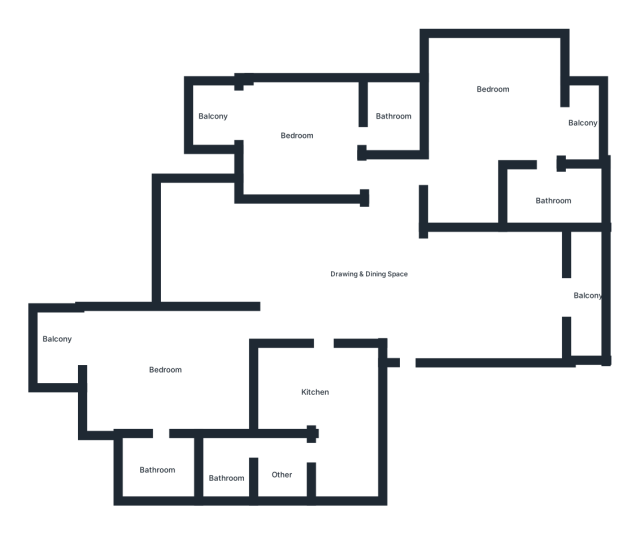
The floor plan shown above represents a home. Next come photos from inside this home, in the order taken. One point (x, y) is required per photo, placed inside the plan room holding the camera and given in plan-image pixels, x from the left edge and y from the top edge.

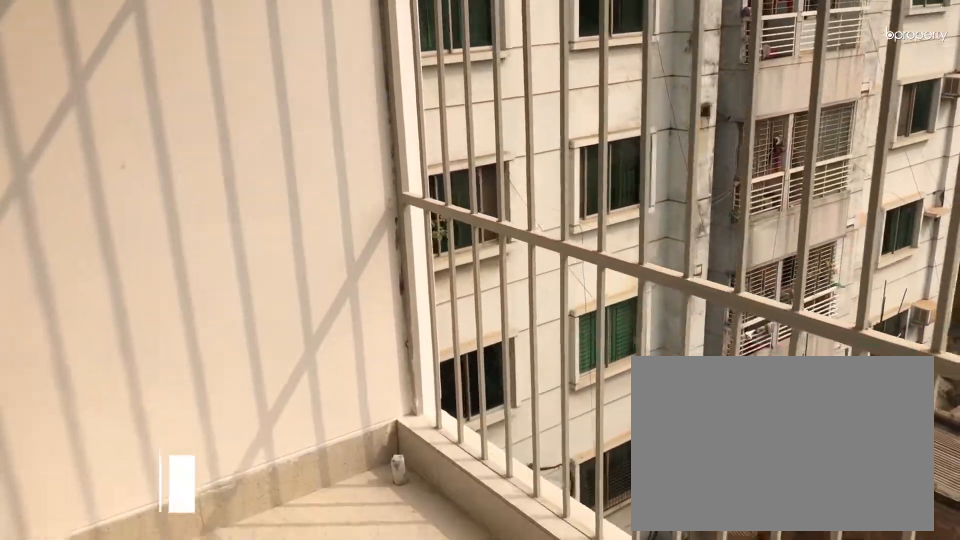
(584, 299)
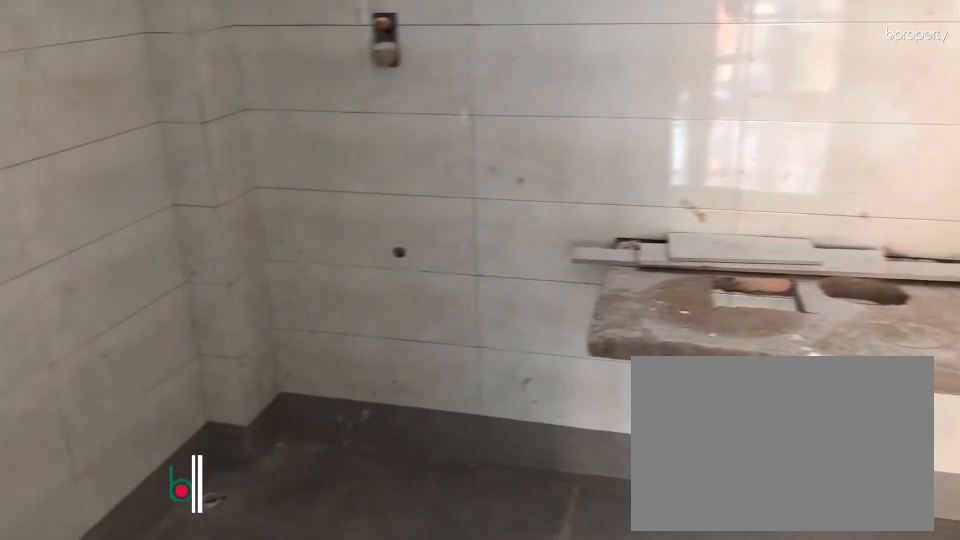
(398, 116)
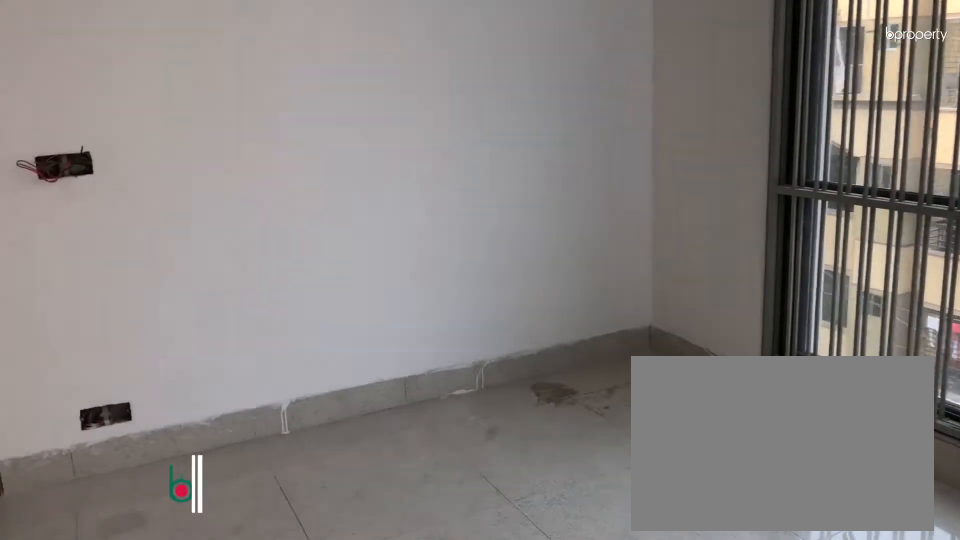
(162, 380)
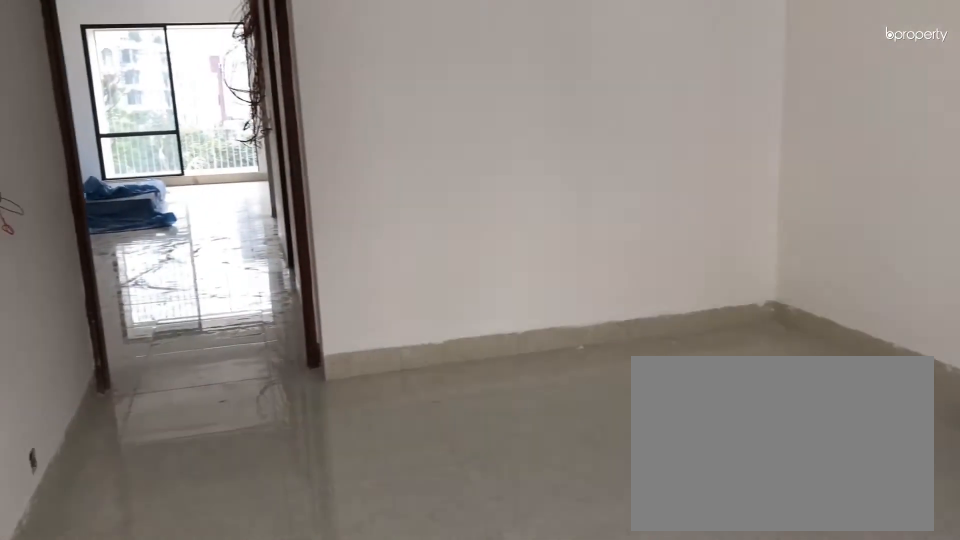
(162, 380)
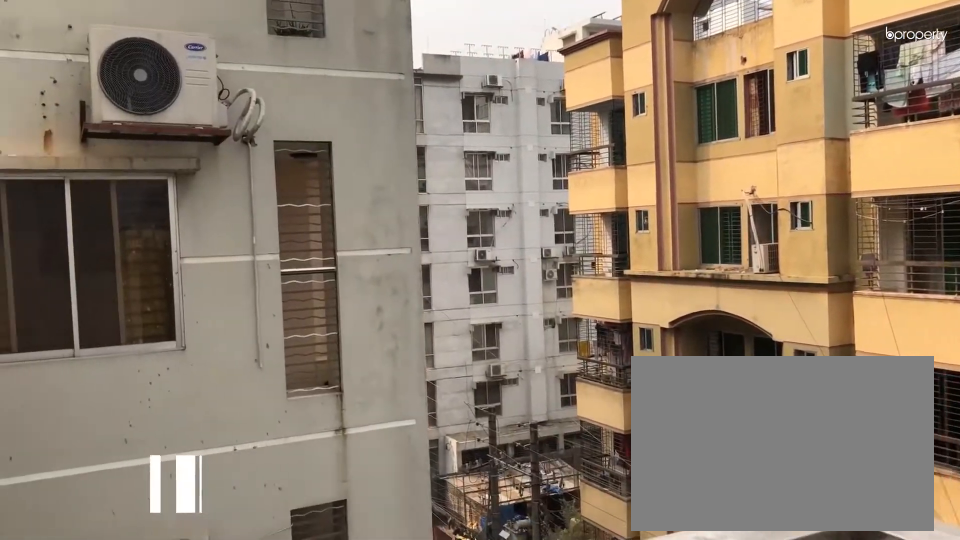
(70, 347)
